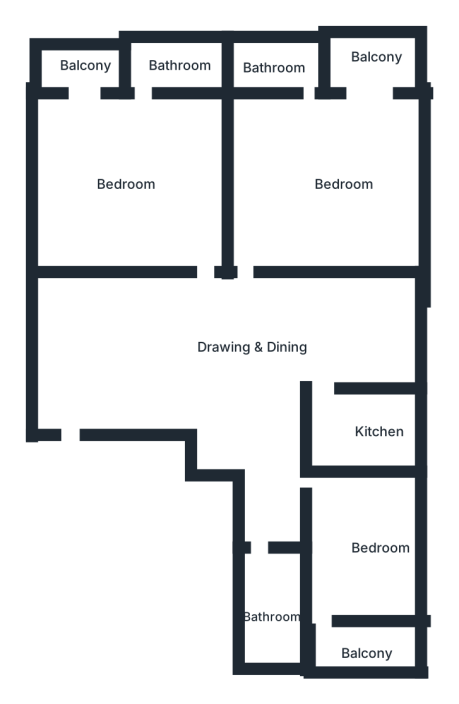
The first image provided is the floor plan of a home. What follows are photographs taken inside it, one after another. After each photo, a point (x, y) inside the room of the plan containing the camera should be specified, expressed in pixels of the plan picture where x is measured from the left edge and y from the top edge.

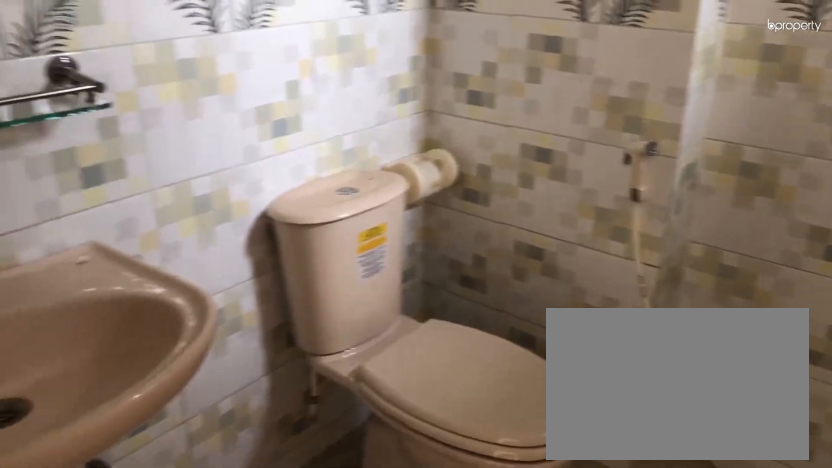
(281, 68)
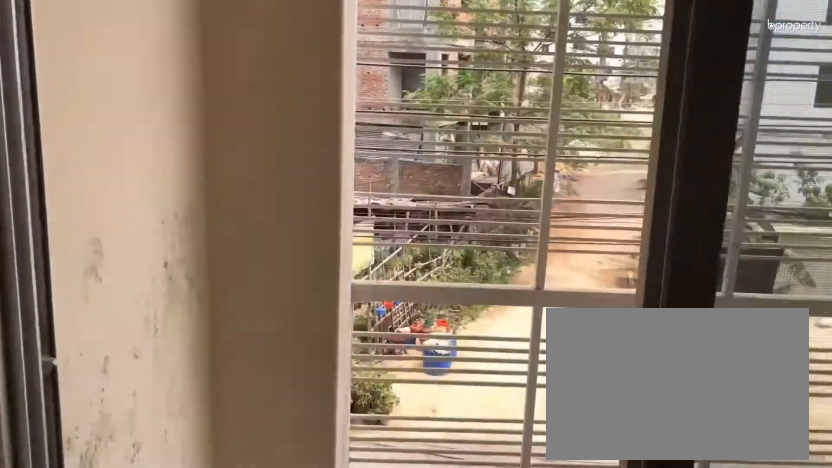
(374, 104)
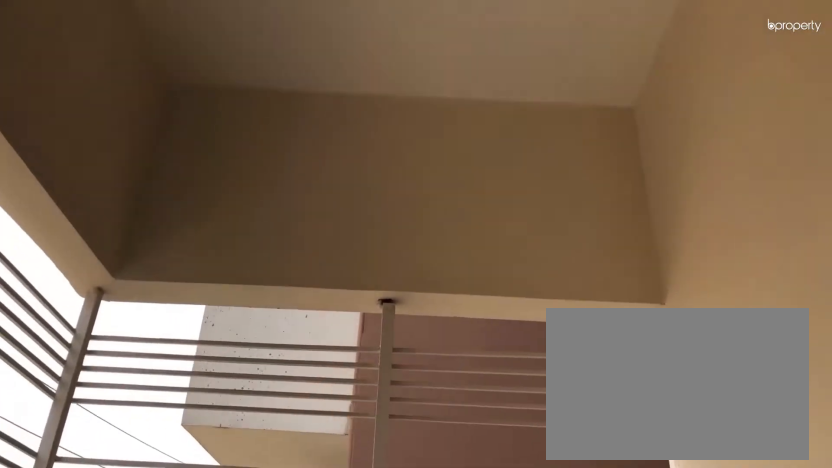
(372, 73)
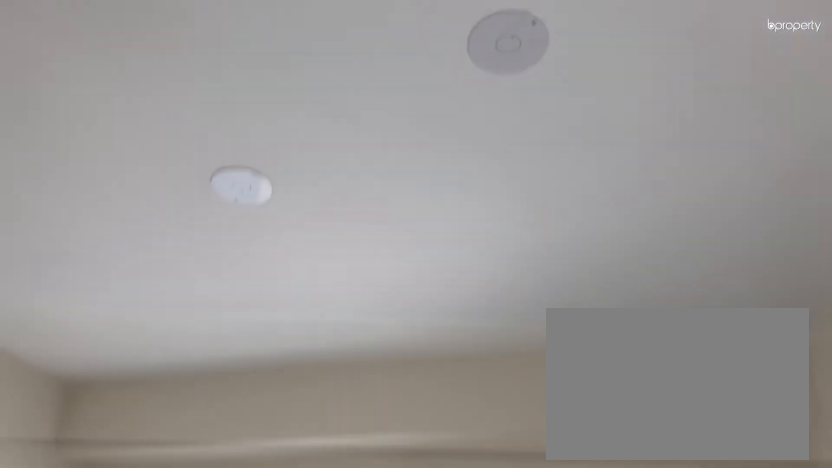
(135, 116)
